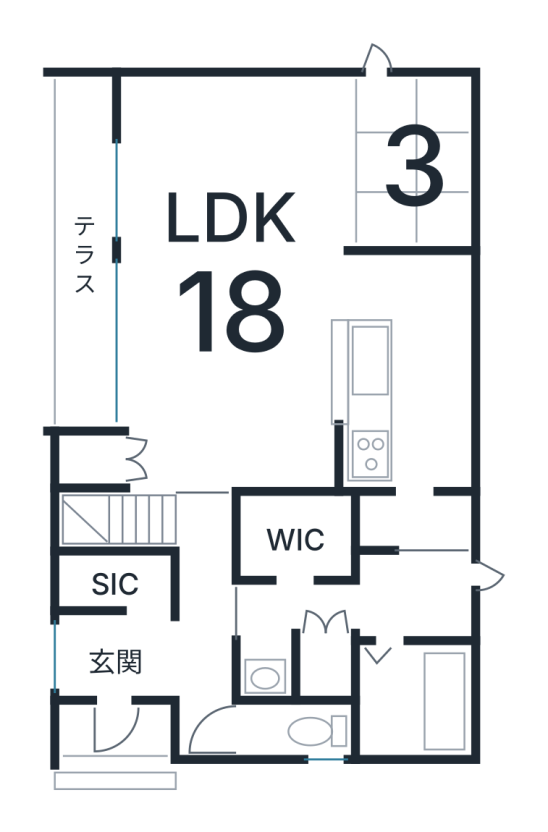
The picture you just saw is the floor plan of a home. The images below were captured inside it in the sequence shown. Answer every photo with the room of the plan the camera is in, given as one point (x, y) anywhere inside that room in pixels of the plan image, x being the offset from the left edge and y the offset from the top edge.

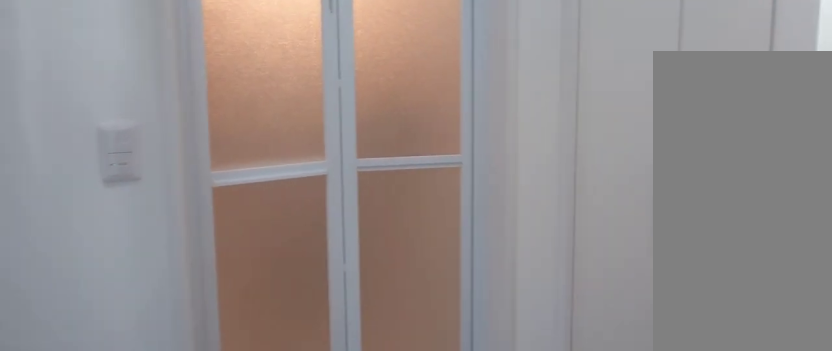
(378, 595)
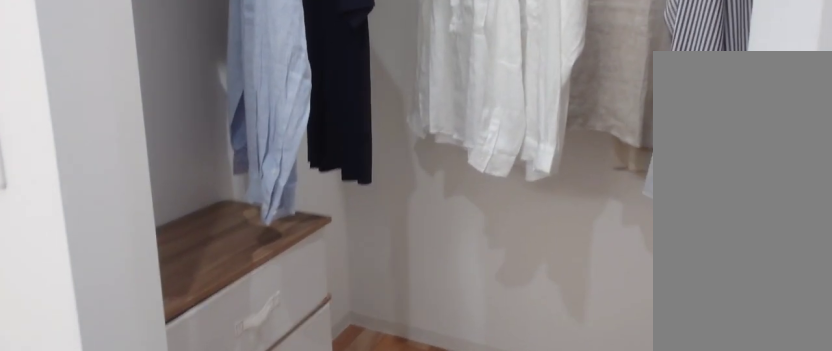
(287, 538)
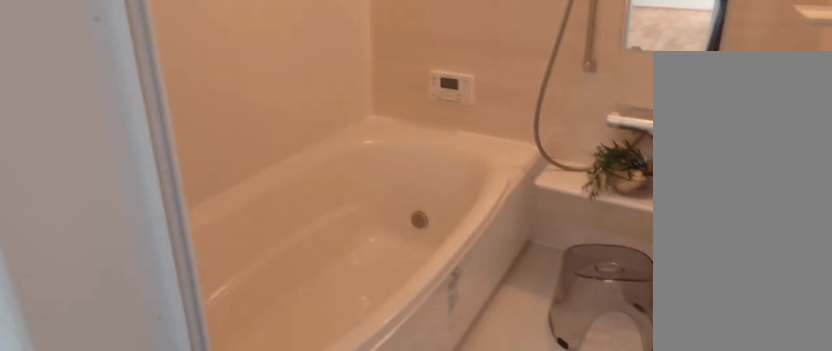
(402, 713)
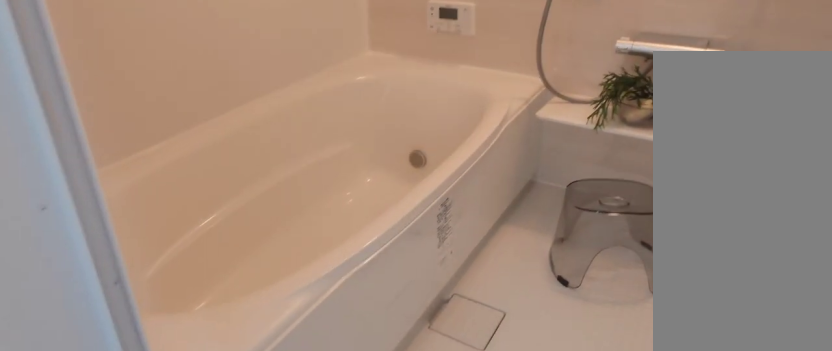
(402, 713)
